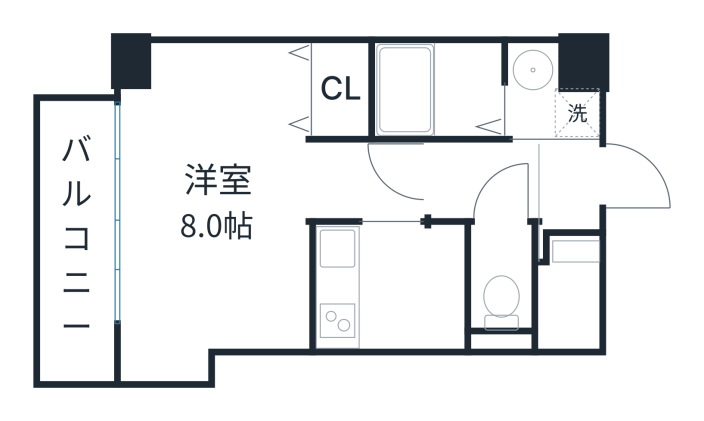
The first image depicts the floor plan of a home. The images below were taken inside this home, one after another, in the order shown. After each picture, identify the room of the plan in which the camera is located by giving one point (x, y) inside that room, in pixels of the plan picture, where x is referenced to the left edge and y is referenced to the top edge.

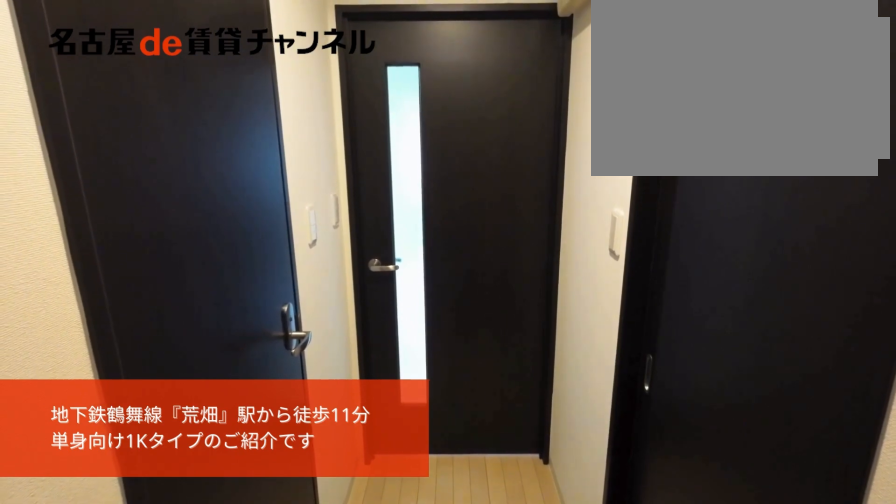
(567, 189)
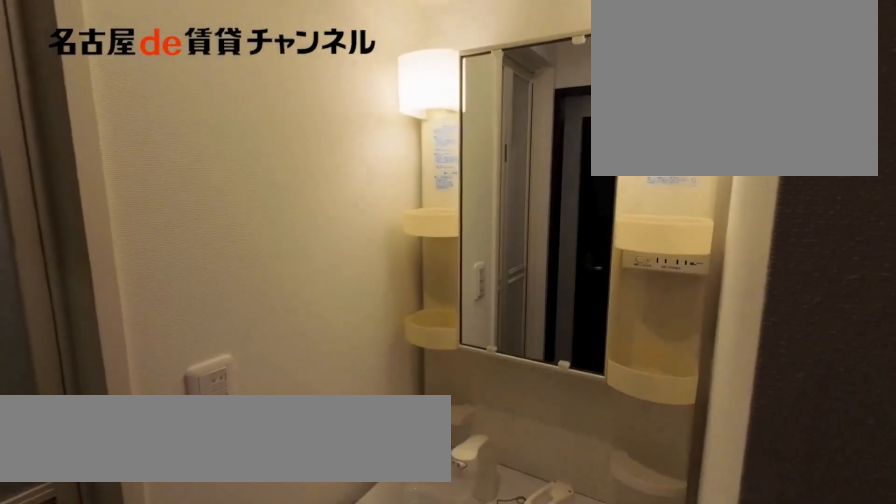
(547, 96)
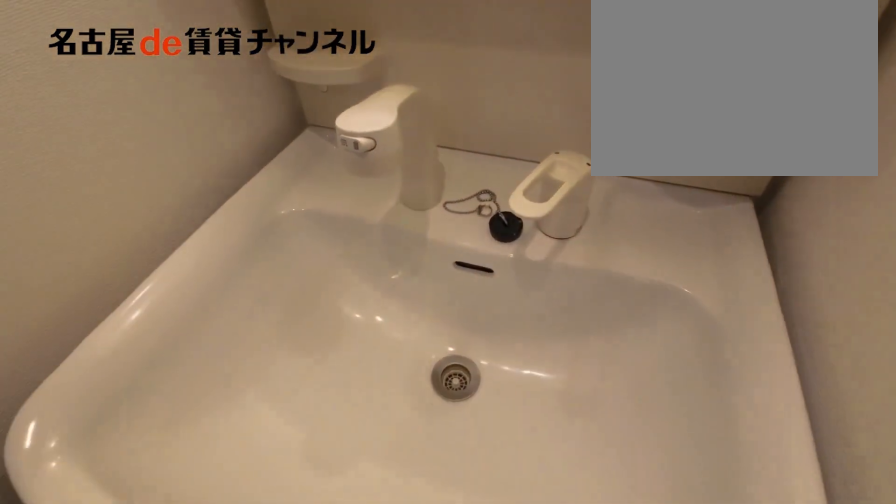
(547, 96)
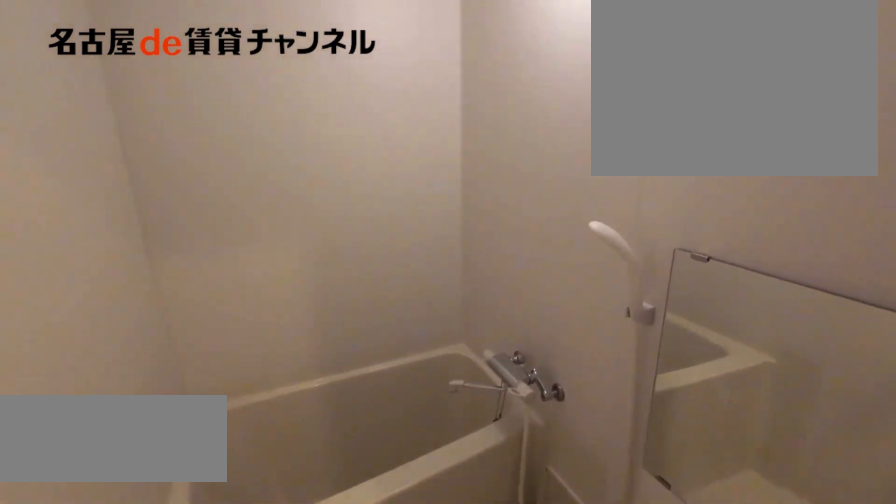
(438, 89)
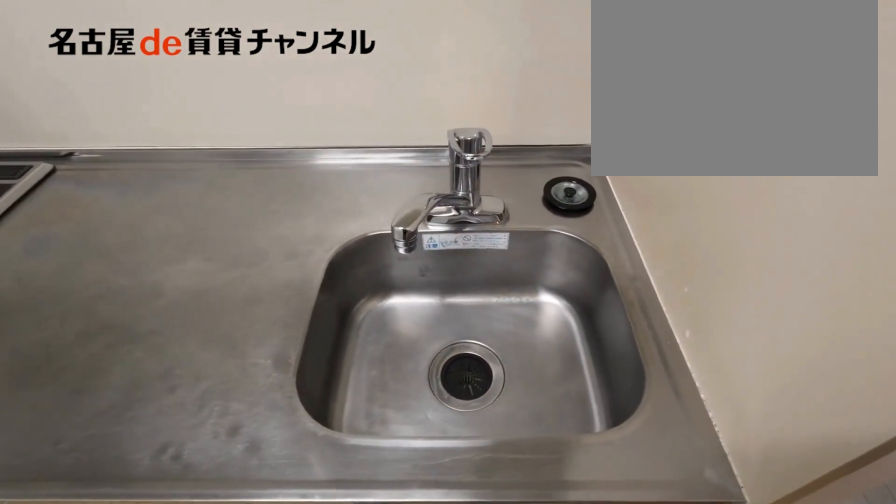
(389, 286)
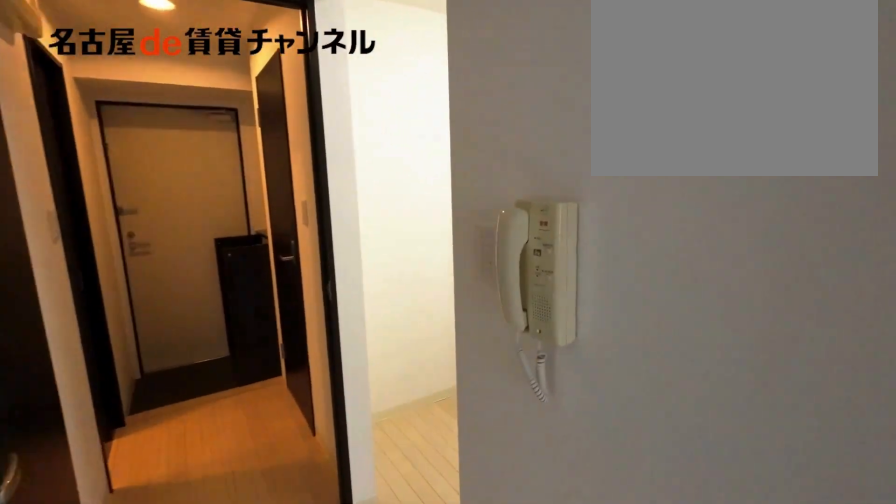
(366, 181)
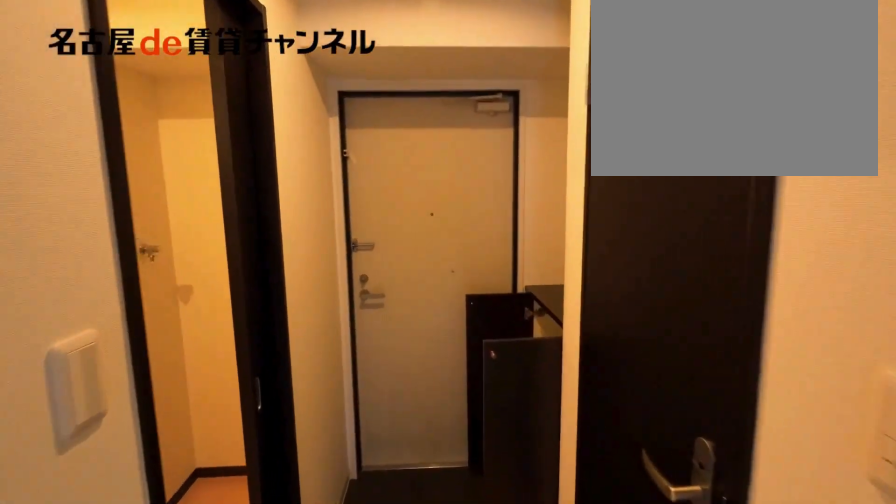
(486, 181)
